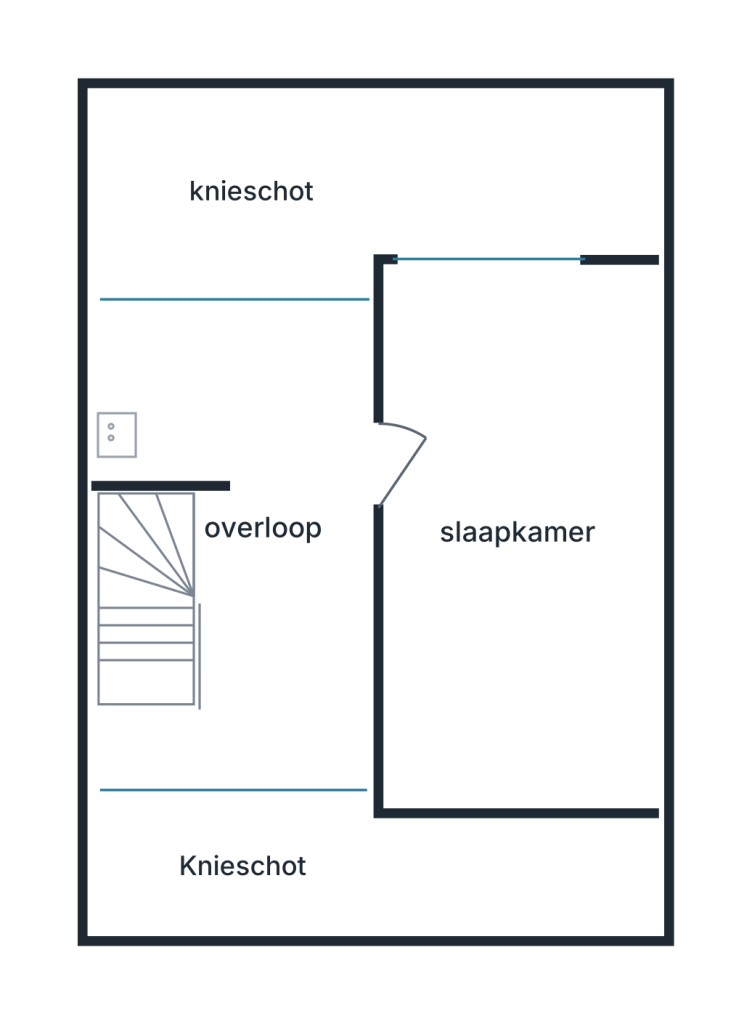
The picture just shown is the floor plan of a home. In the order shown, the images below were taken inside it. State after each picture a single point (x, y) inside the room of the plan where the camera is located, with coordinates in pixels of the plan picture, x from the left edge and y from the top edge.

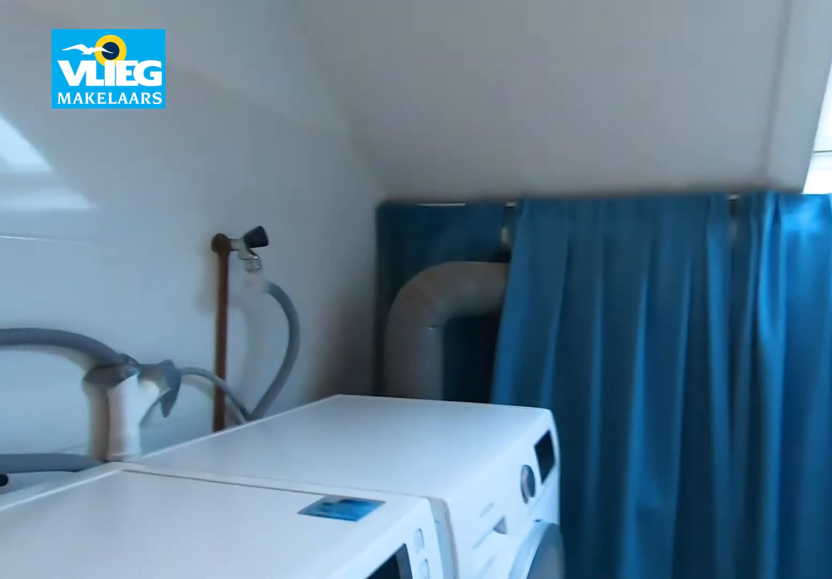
(239, 548)
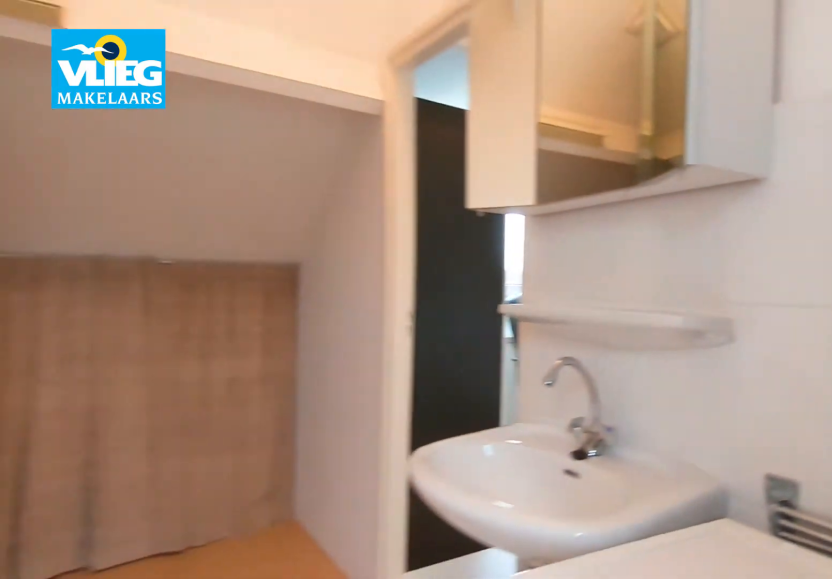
(239, 548)
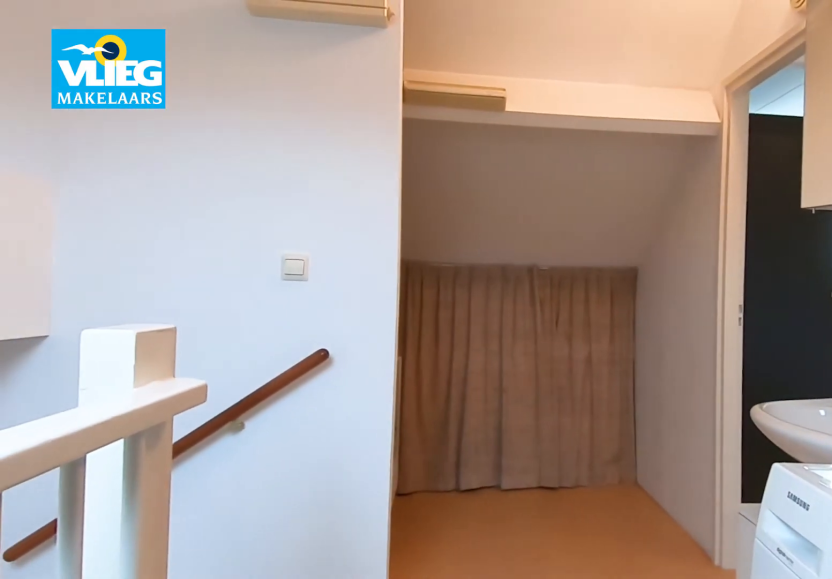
(239, 548)
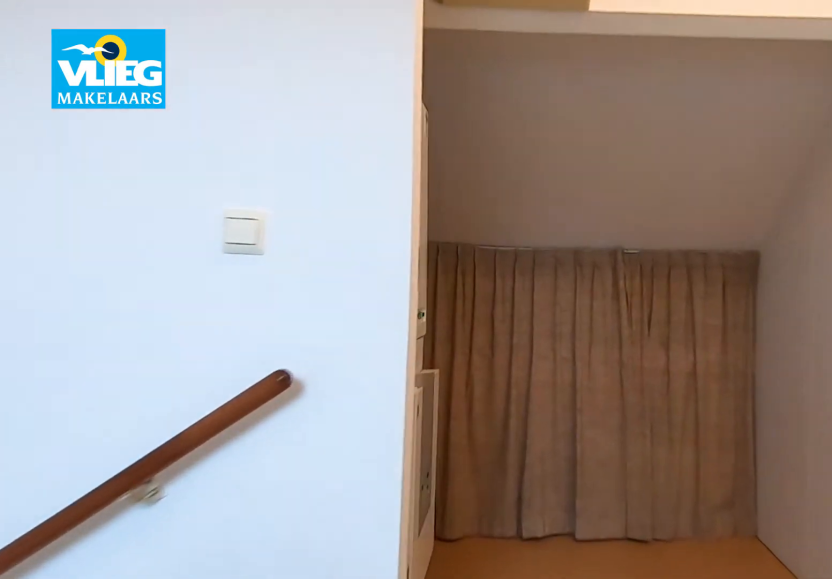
(239, 548)
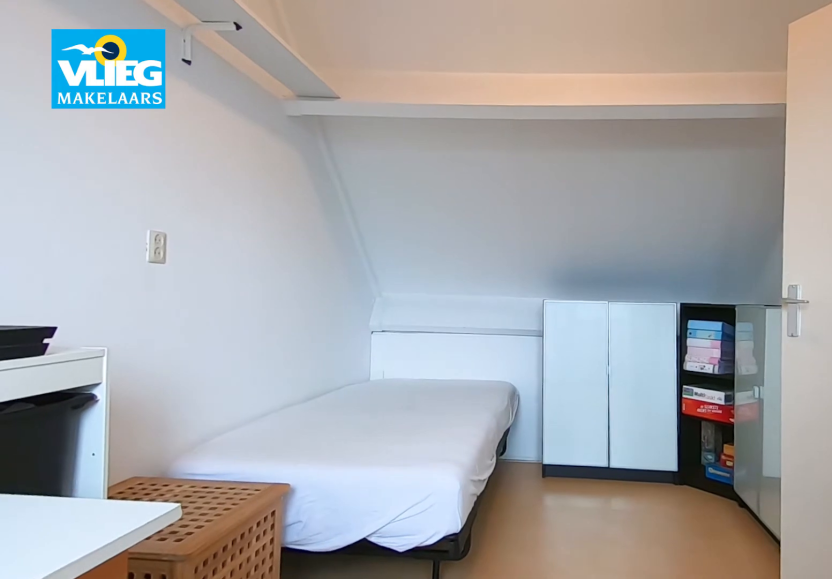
(518, 627)
